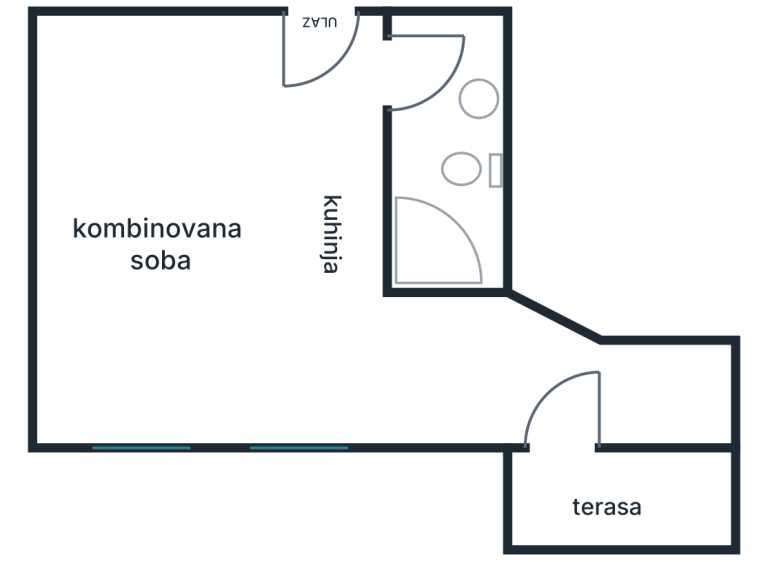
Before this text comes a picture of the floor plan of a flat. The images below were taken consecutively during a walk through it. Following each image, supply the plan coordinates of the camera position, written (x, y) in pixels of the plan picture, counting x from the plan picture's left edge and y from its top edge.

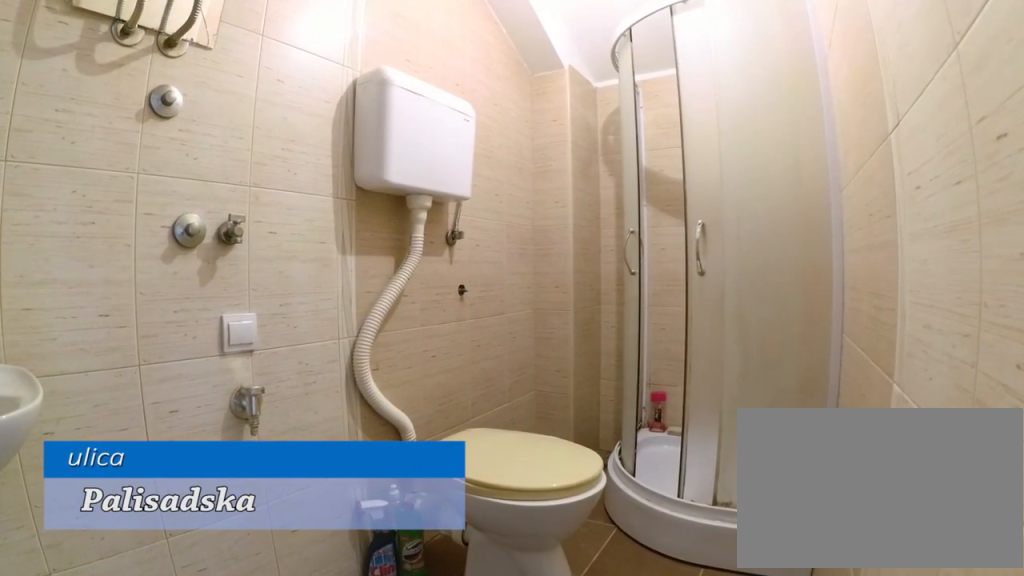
(403, 53)
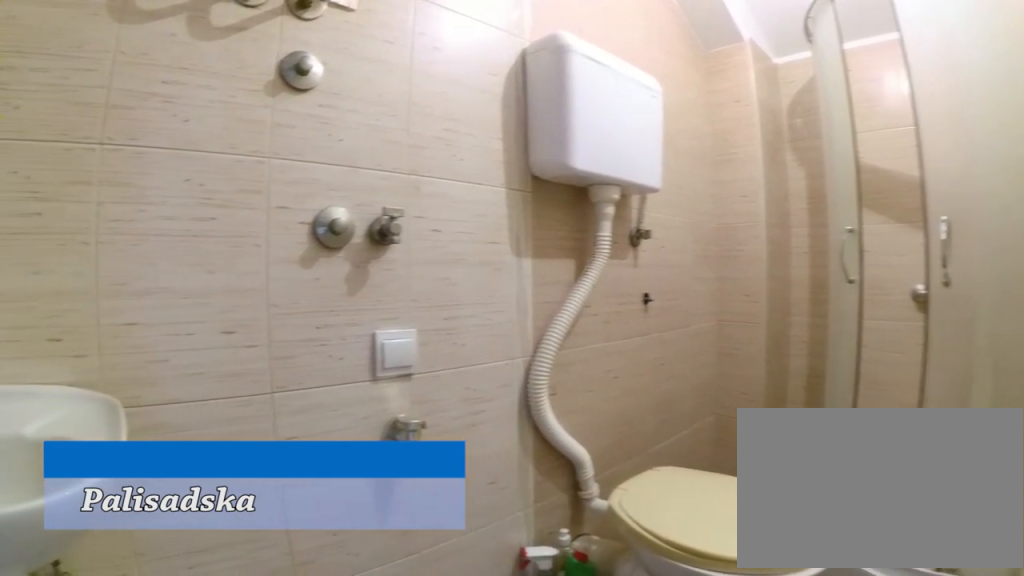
(391, 63)
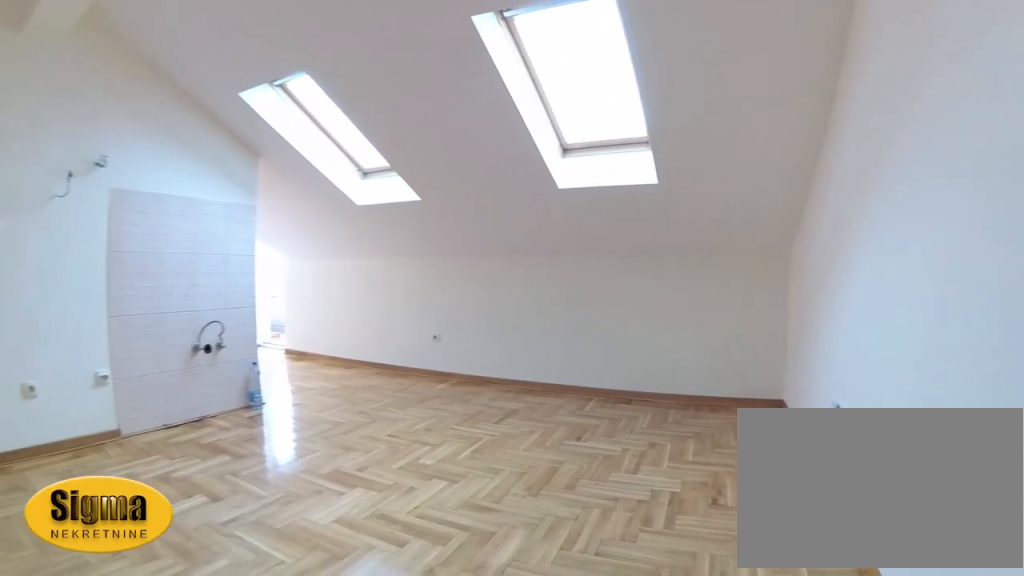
(127, 82)
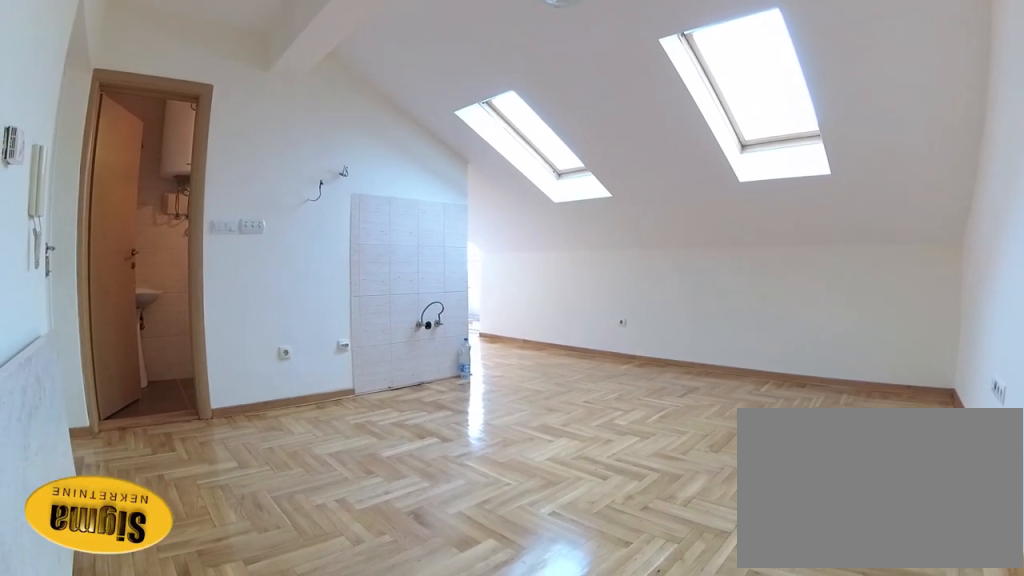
(102, 62)
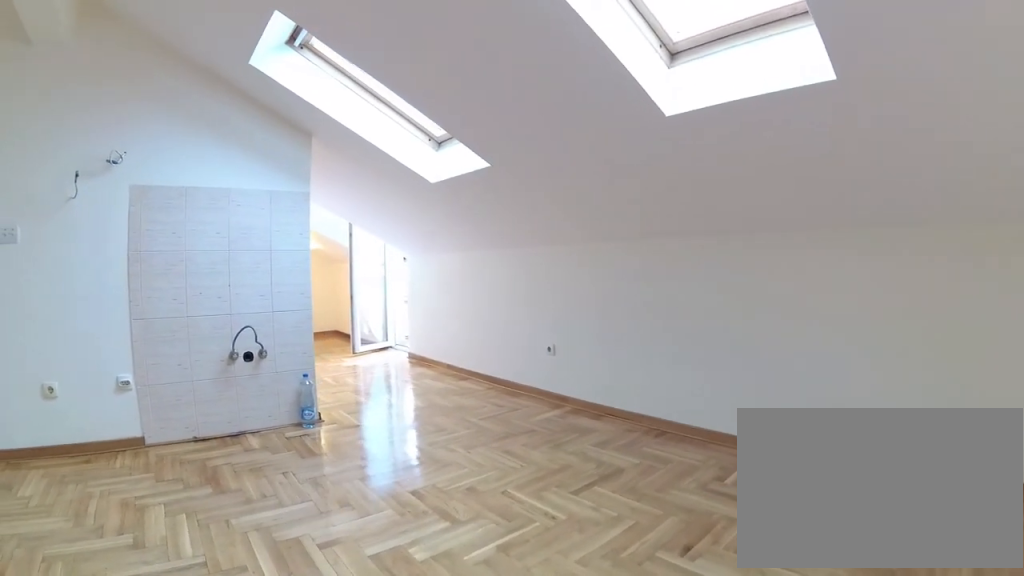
(95, 160)
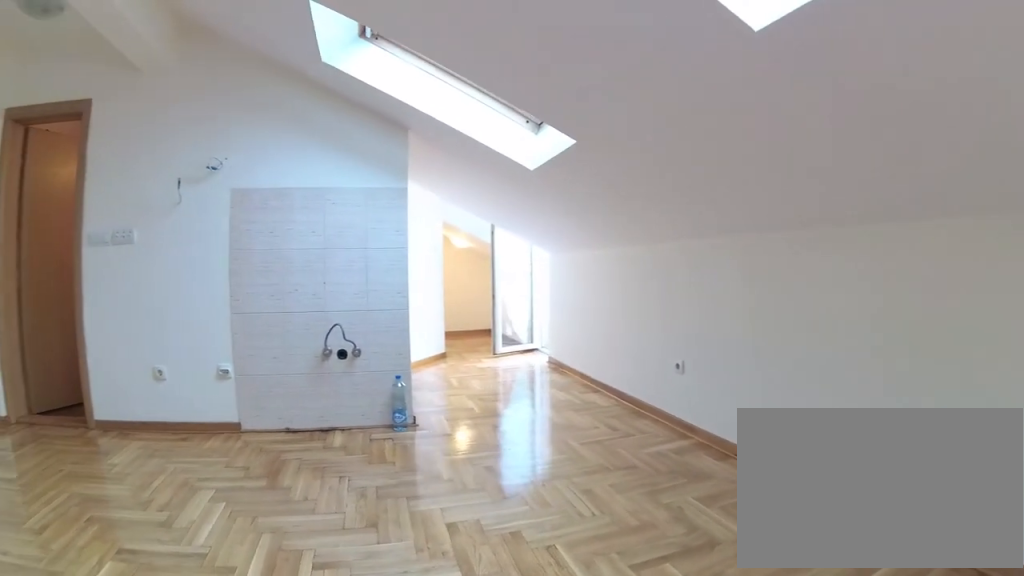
(90, 258)
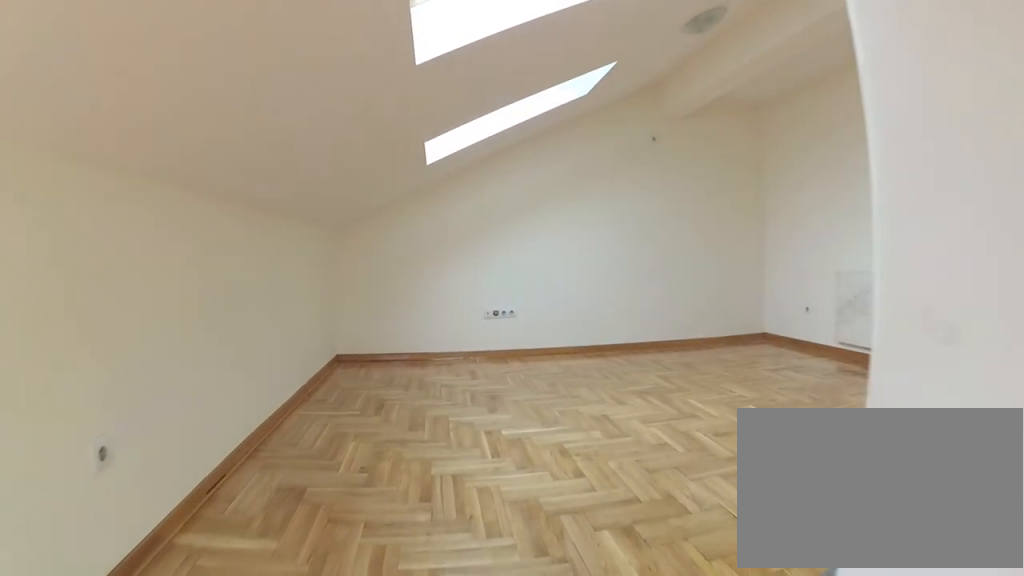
(448, 370)
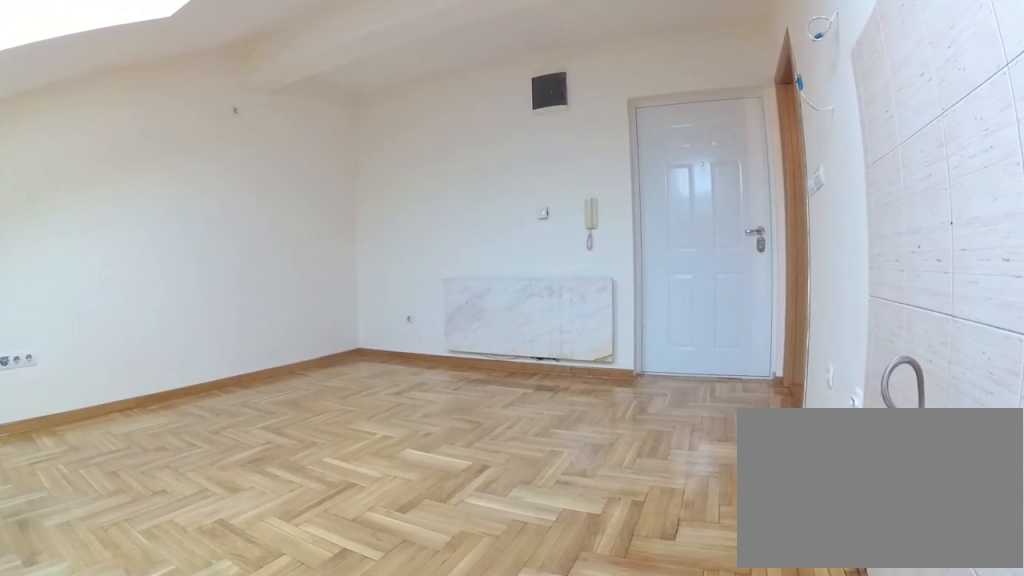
(345, 343)
